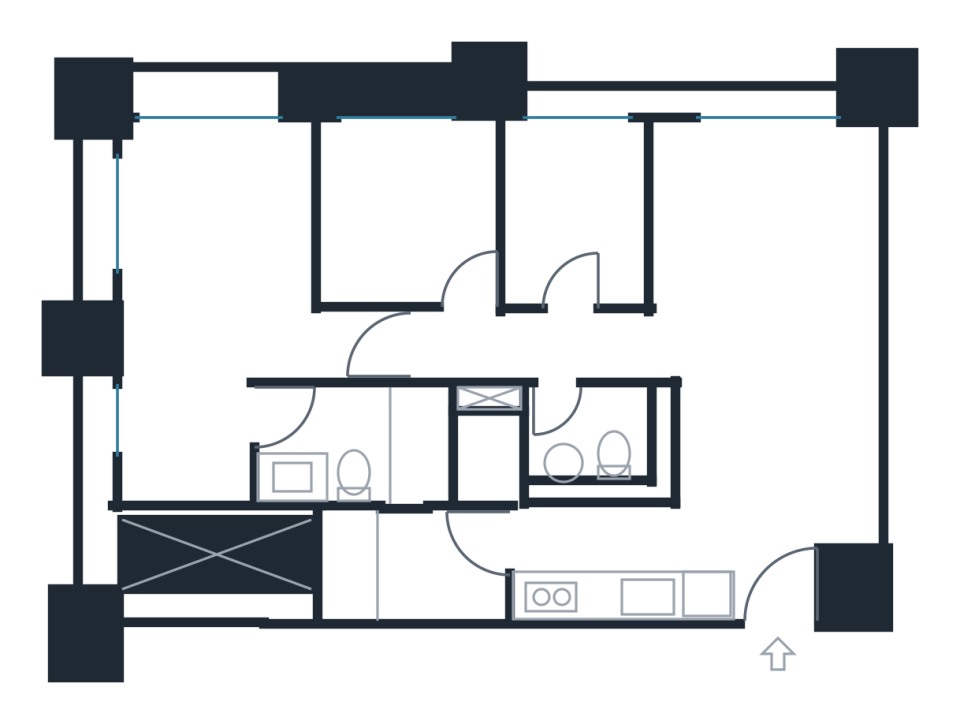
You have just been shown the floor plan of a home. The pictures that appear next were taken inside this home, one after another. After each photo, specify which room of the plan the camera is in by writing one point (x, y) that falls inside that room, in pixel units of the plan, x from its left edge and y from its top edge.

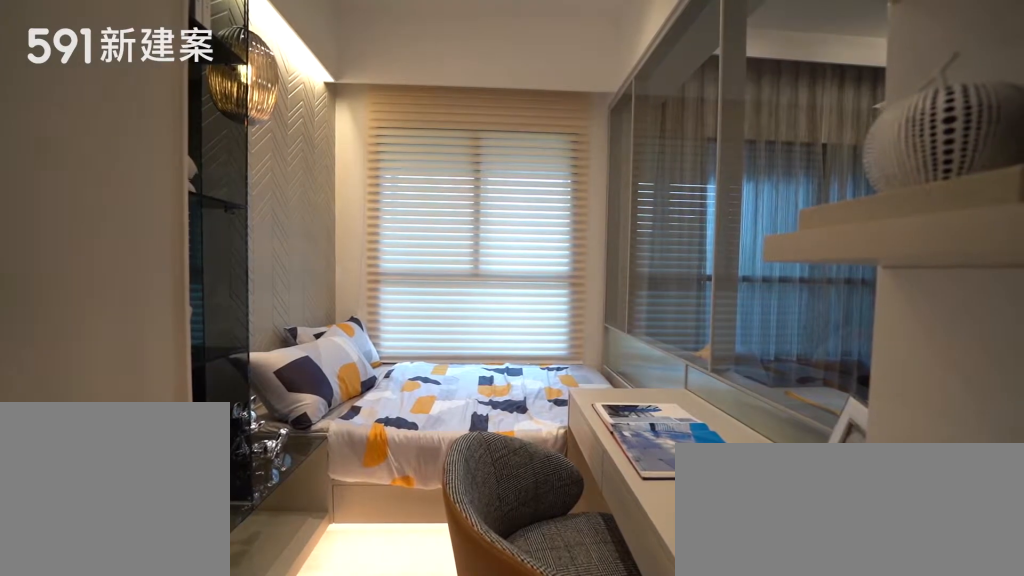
(580, 208)
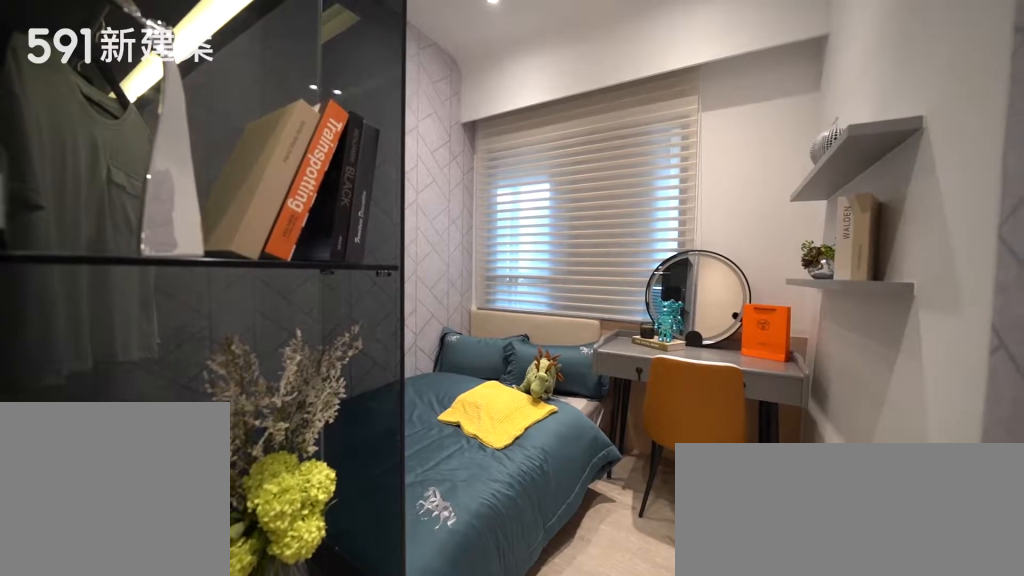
(414, 209)
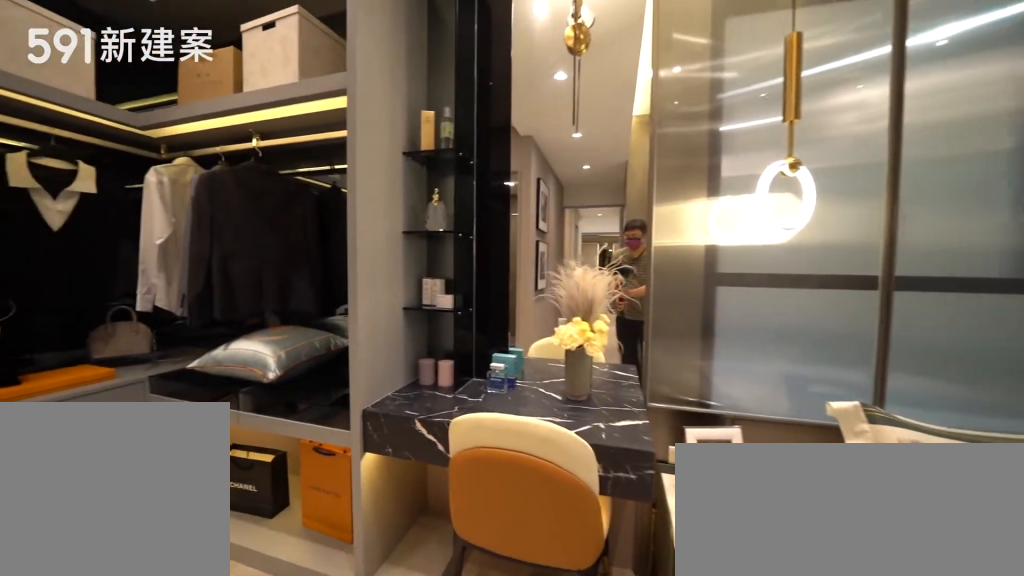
(208, 291)
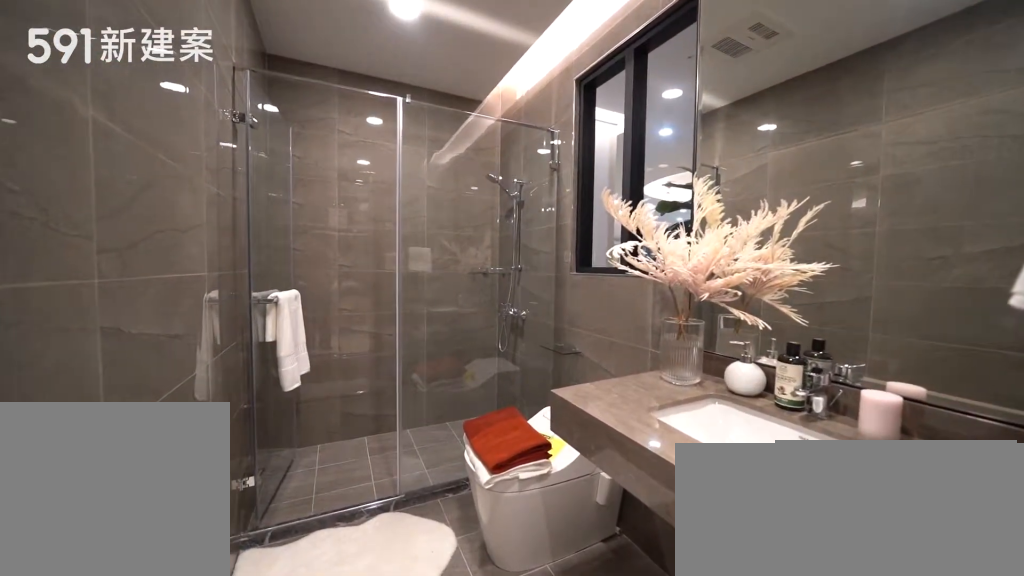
(365, 447)
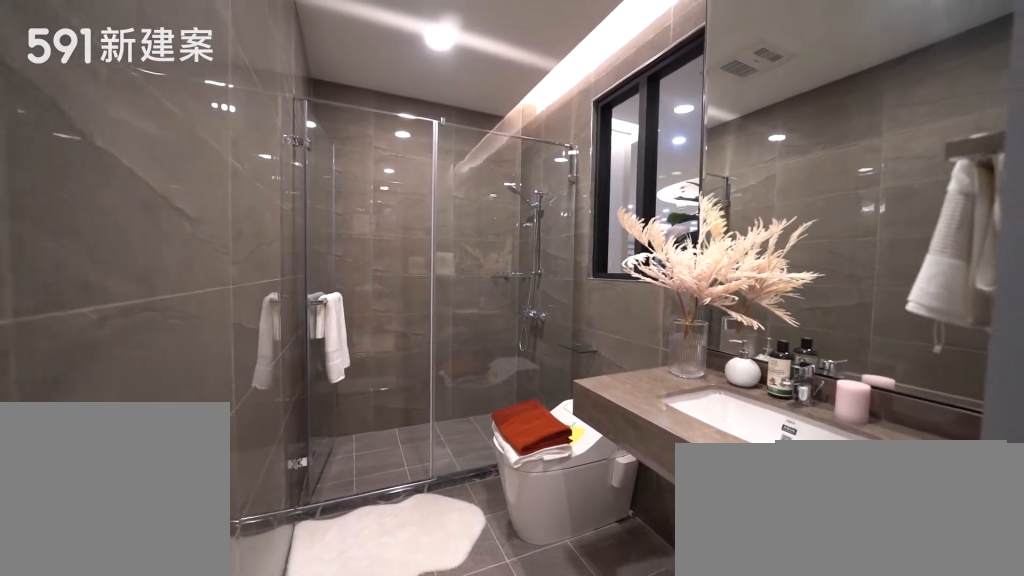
(365, 447)
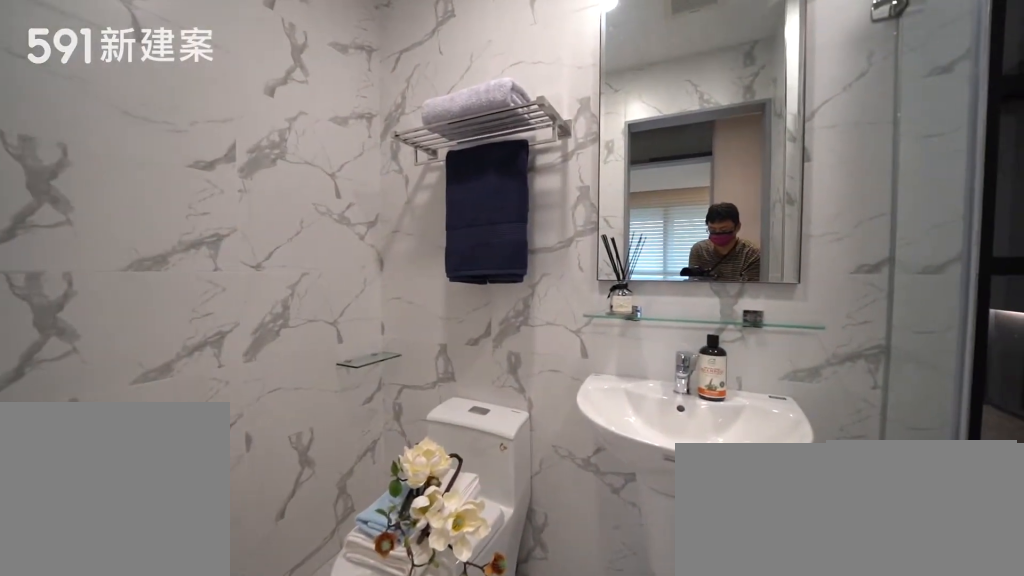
(541, 438)
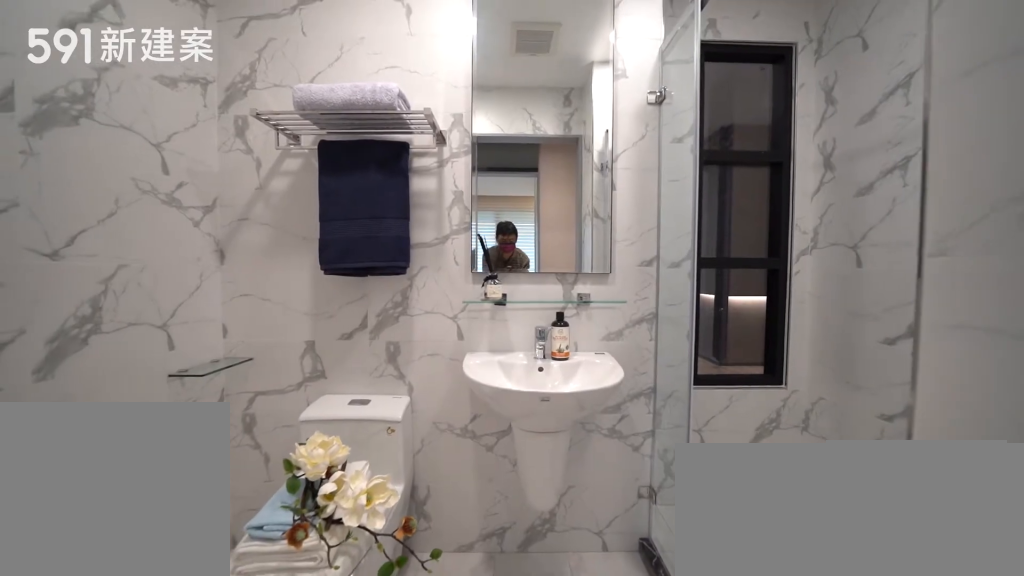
(541, 438)
